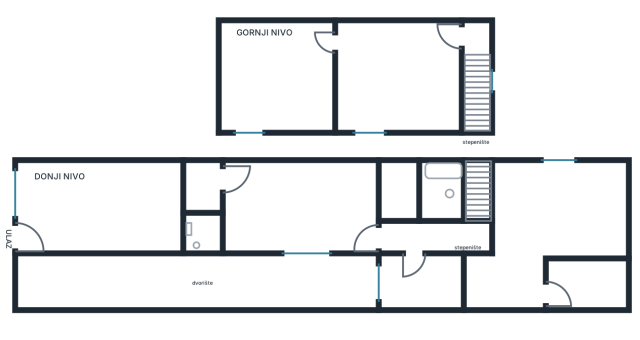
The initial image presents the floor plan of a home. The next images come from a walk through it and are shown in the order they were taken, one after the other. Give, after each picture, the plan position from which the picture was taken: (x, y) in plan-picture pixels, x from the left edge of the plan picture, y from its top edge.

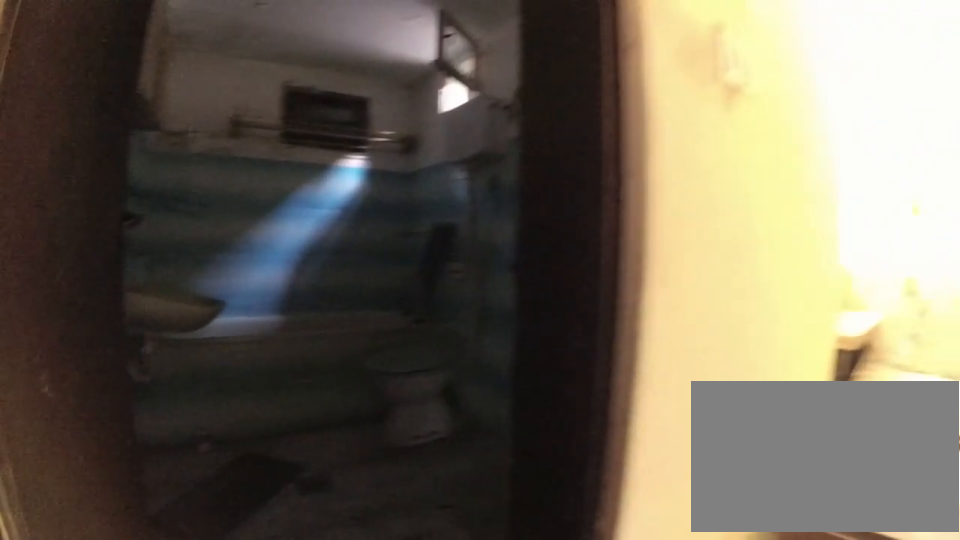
(435, 235)
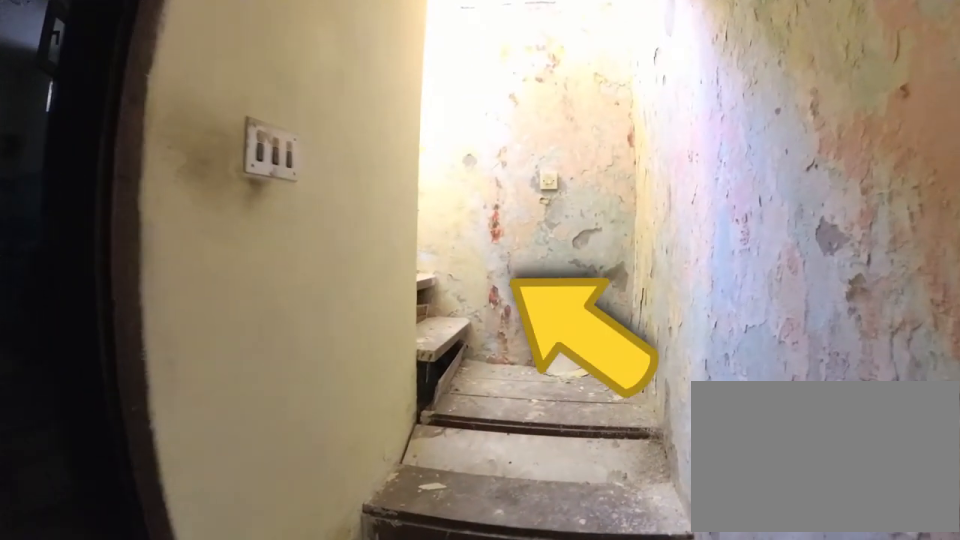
(434, 244)
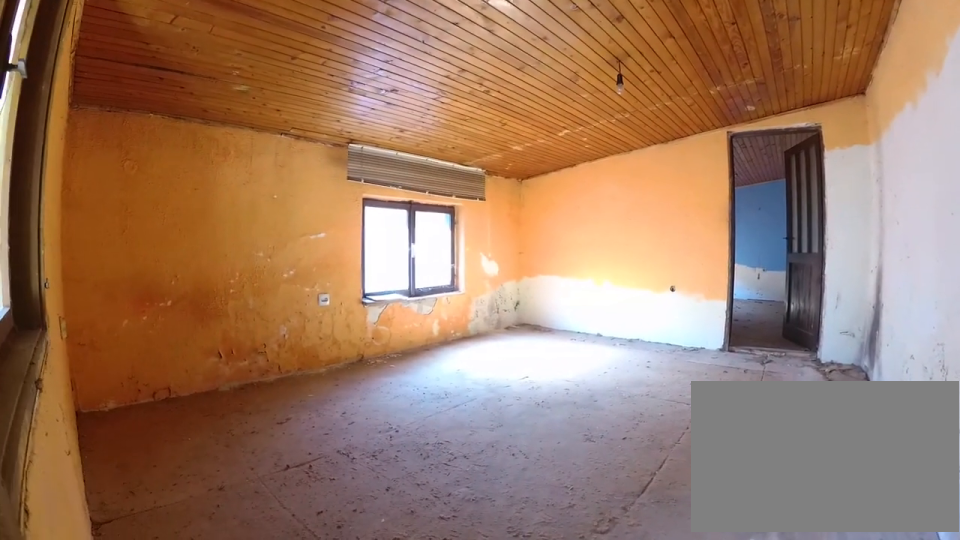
(454, 34)
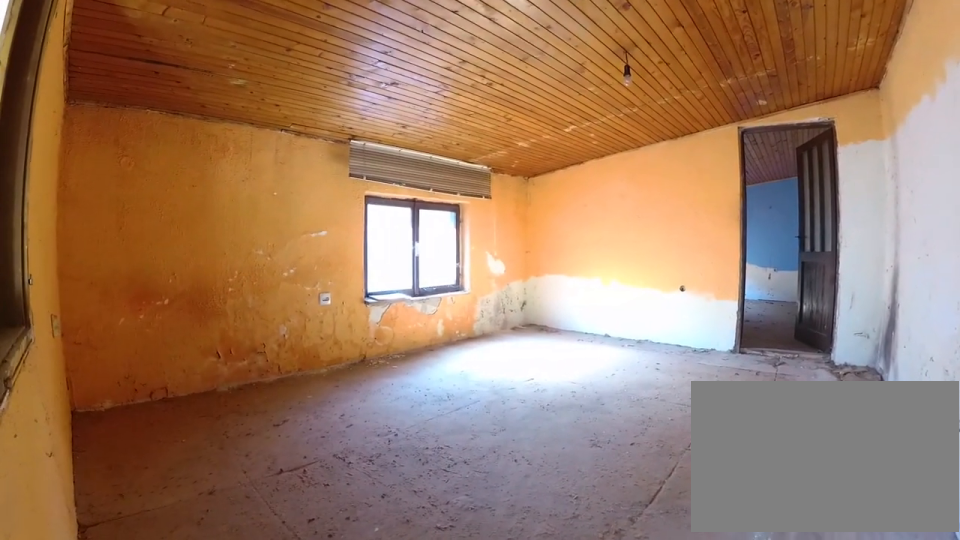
(454, 34)
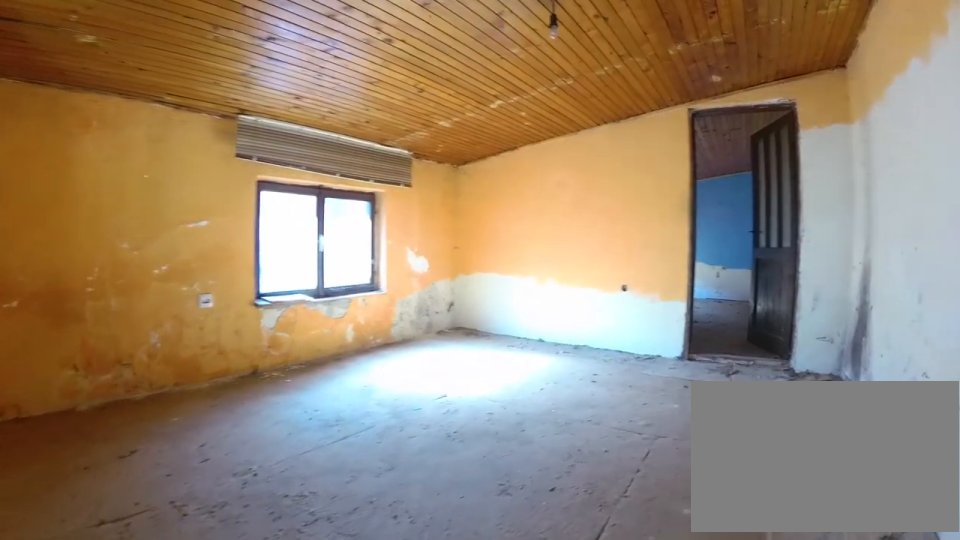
(451, 40)
